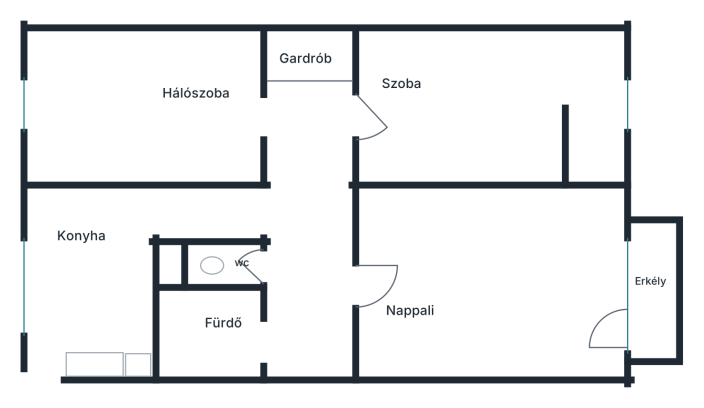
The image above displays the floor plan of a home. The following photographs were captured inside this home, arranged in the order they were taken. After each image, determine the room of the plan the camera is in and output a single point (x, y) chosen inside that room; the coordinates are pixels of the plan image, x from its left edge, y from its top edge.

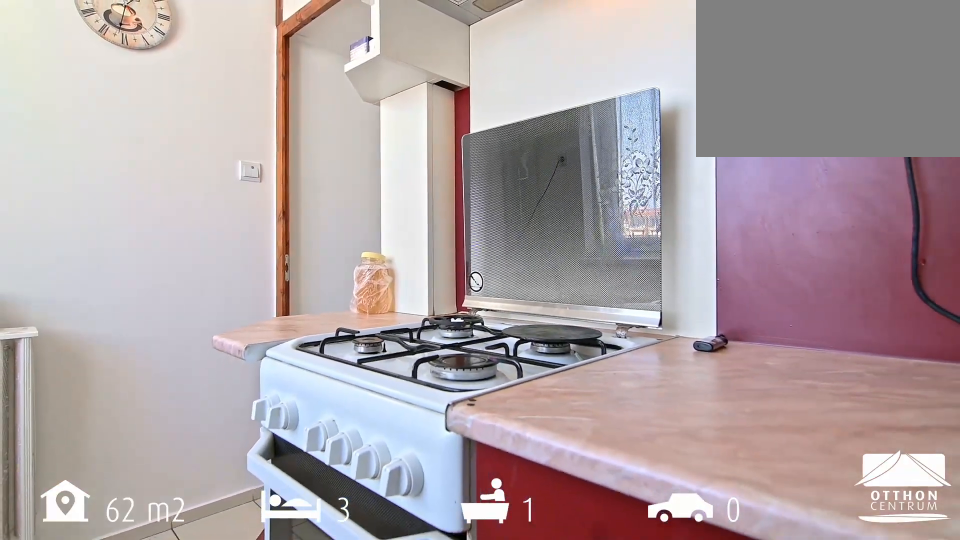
(95, 288)
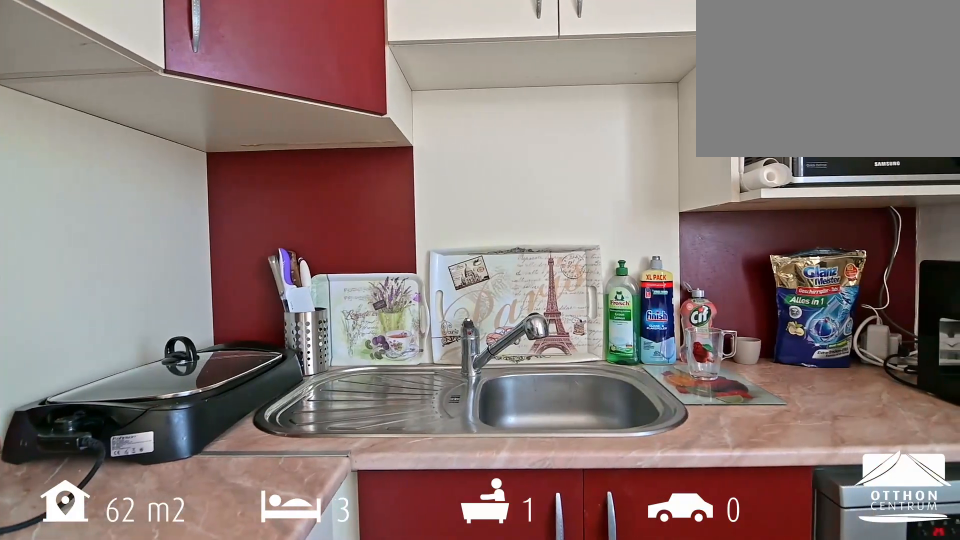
(95, 288)
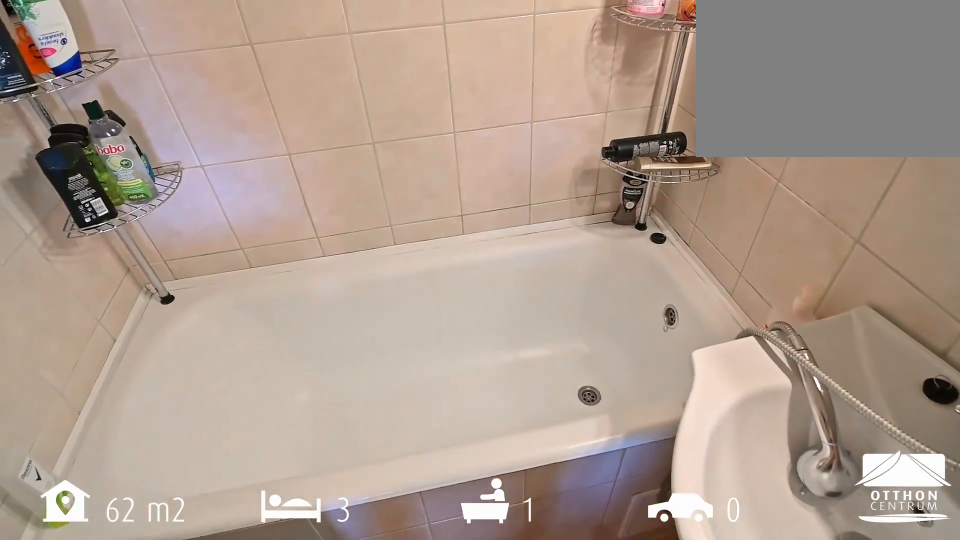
(214, 334)
